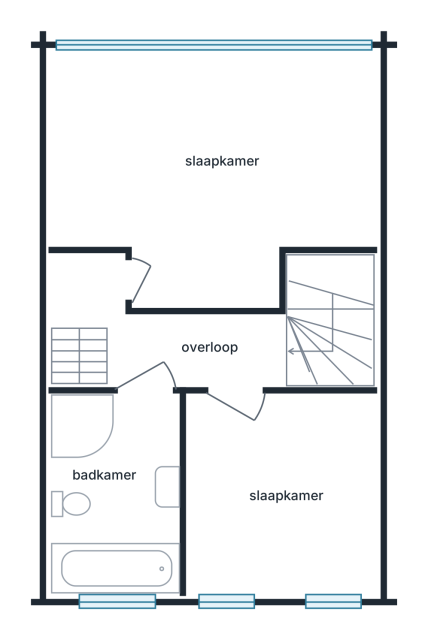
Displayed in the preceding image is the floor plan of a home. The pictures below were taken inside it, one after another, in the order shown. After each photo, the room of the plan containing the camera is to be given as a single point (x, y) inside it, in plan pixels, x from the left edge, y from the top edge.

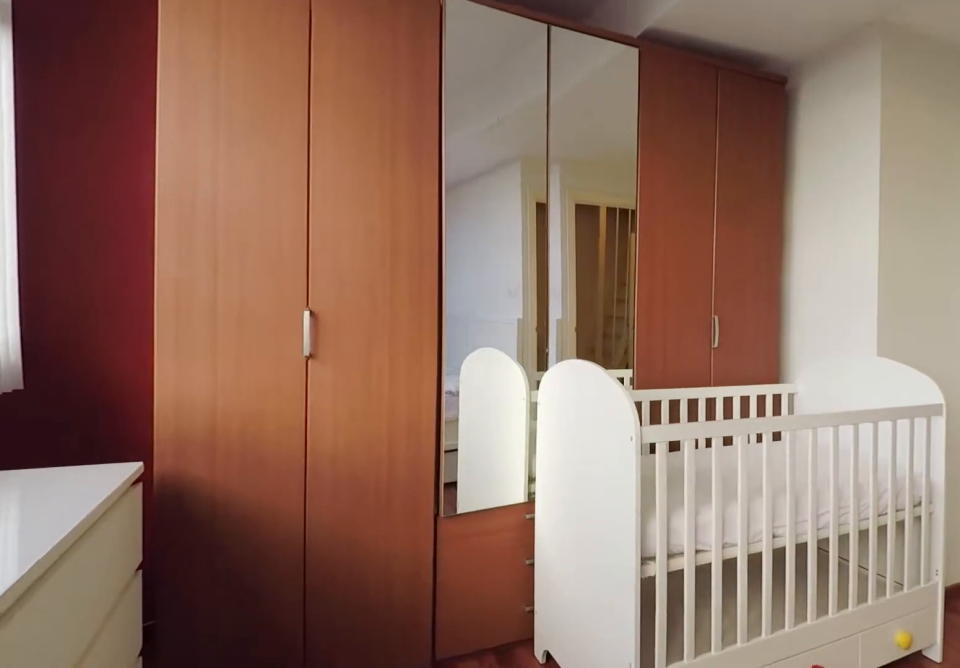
(214, 166)
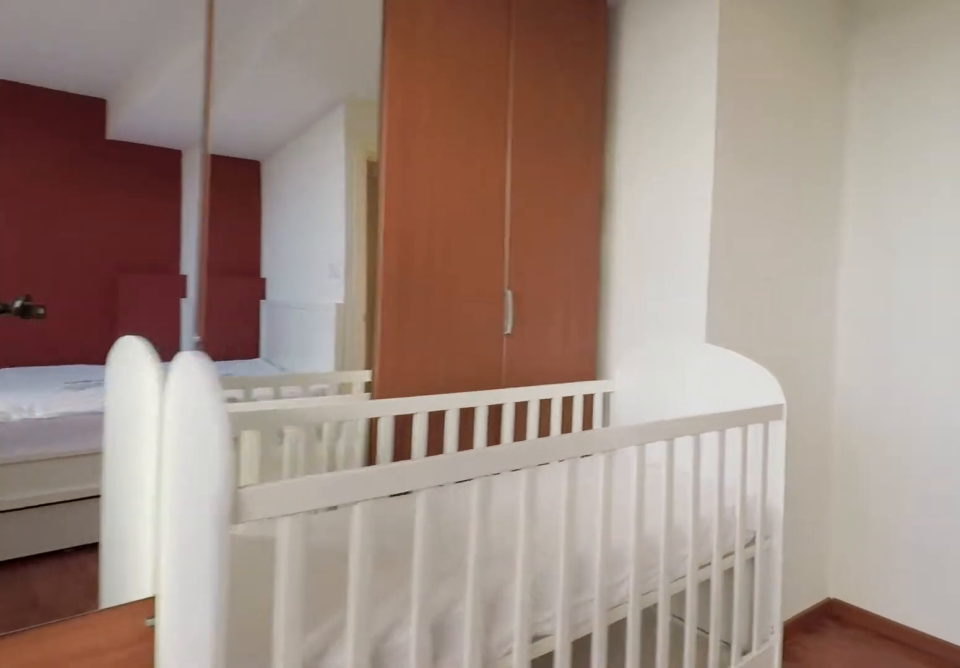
(214, 166)
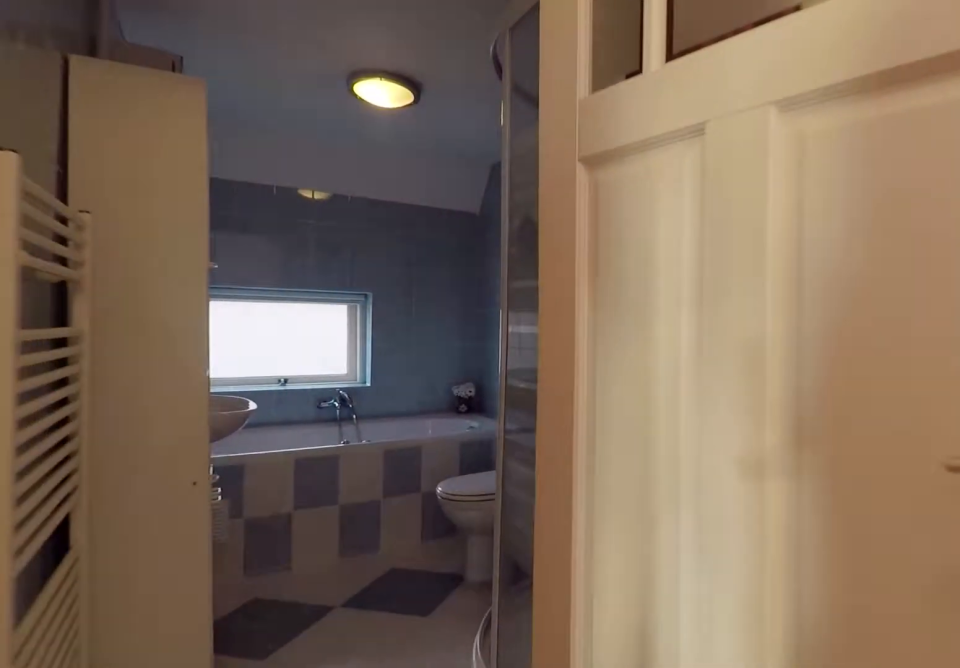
(163, 335)
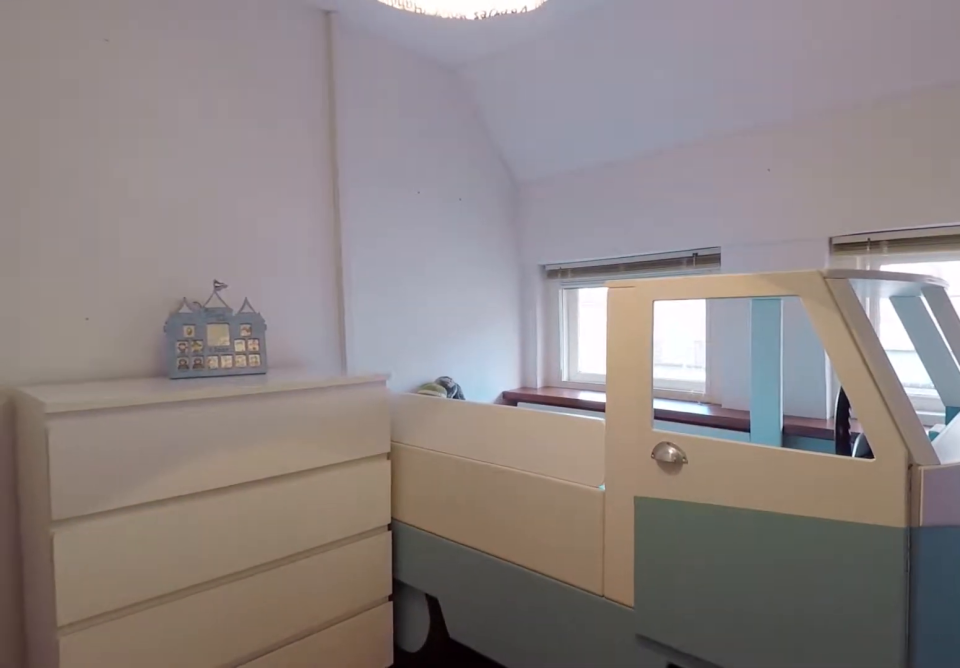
(282, 496)
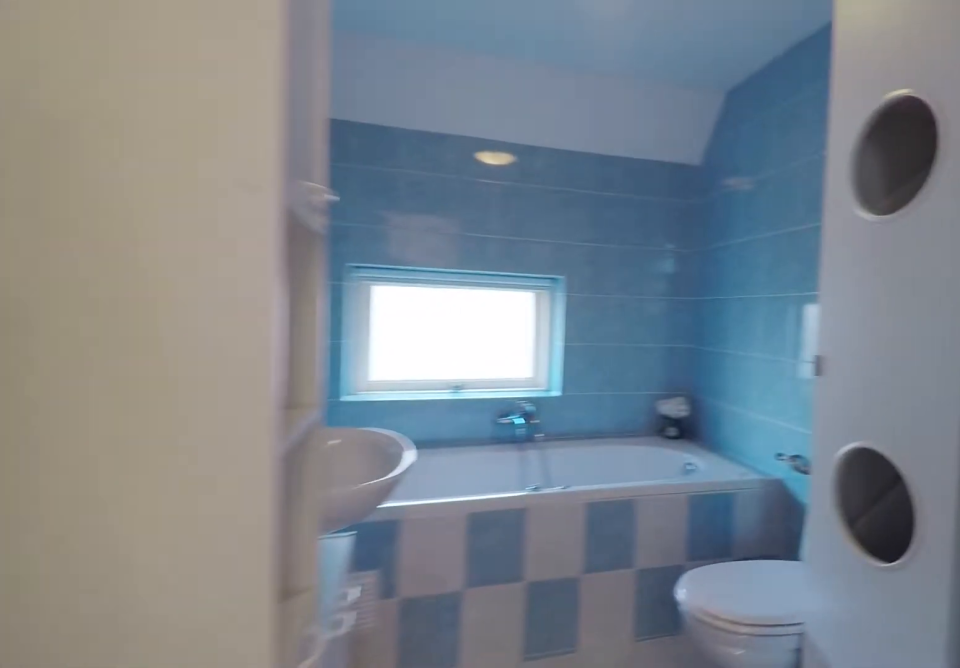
(115, 494)
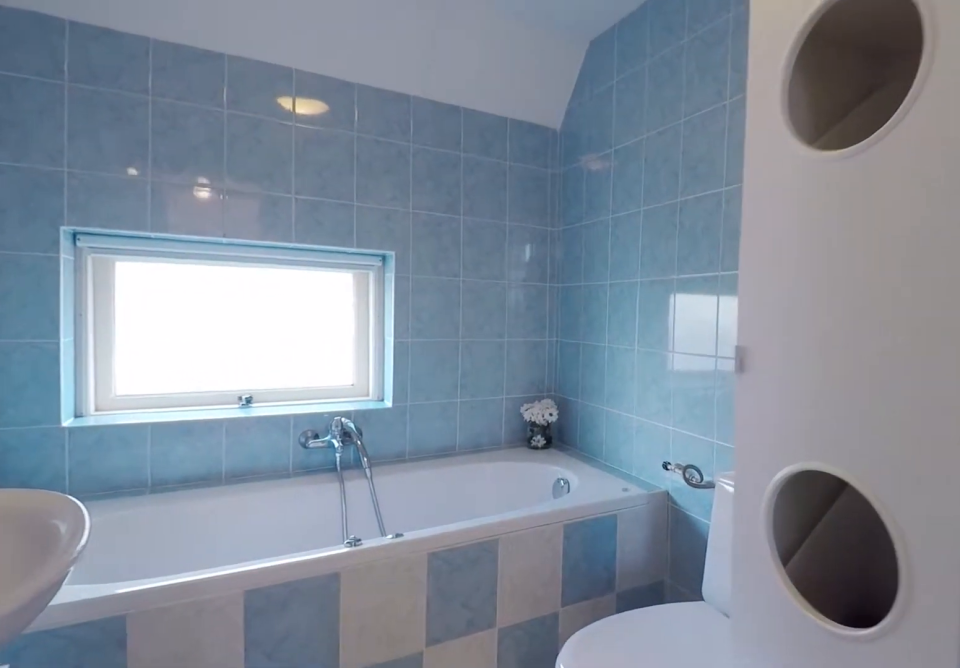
(115, 494)
